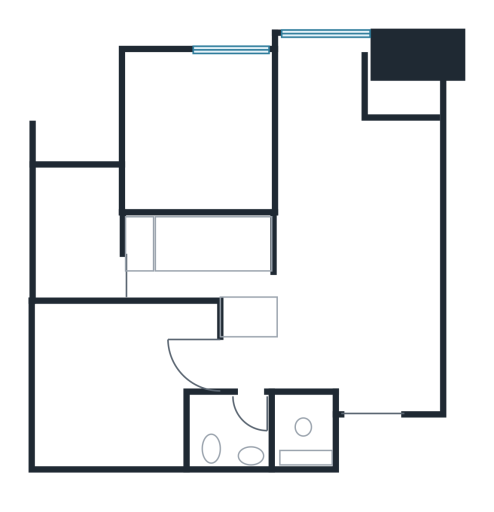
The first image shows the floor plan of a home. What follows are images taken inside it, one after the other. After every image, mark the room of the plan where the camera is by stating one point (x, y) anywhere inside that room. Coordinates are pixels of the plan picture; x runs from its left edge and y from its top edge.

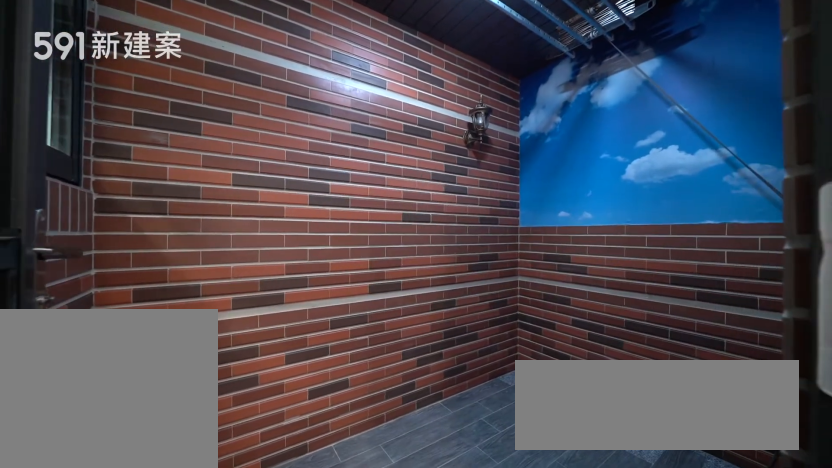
(75, 227)
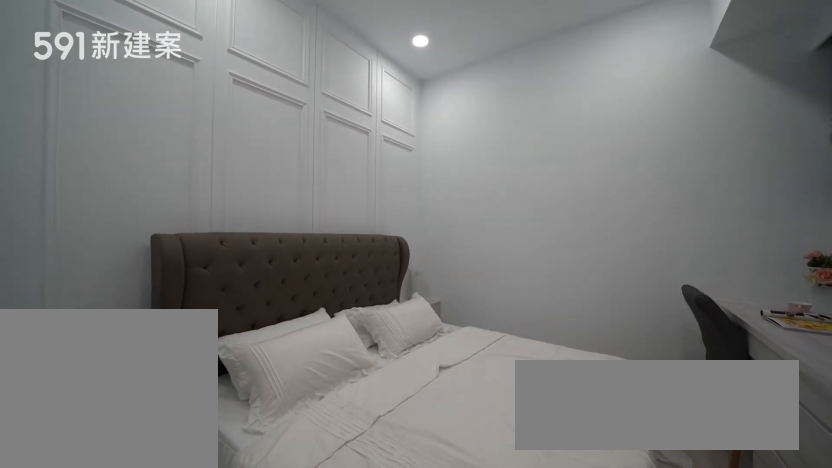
(115, 382)
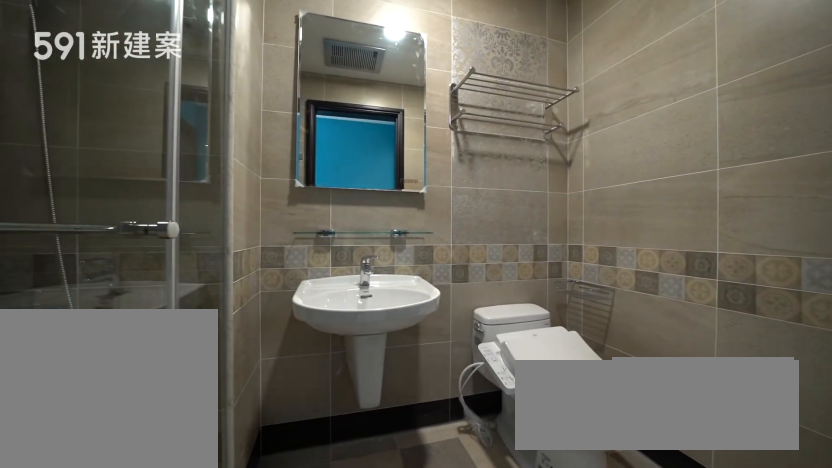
(263, 431)
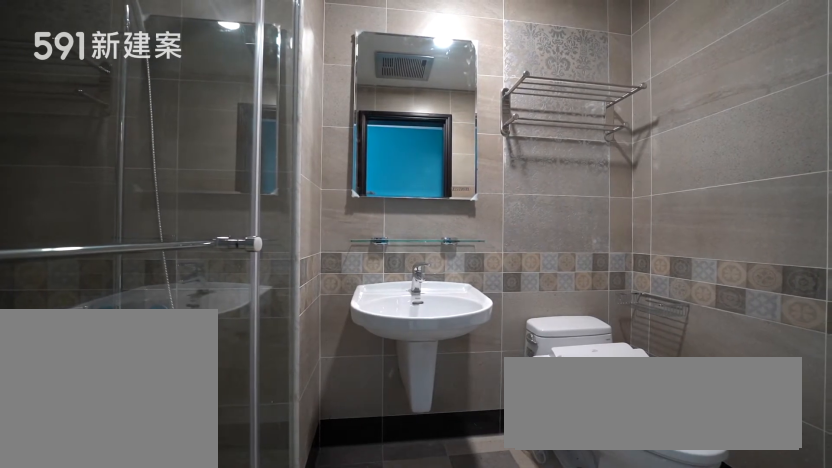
(263, 431)
